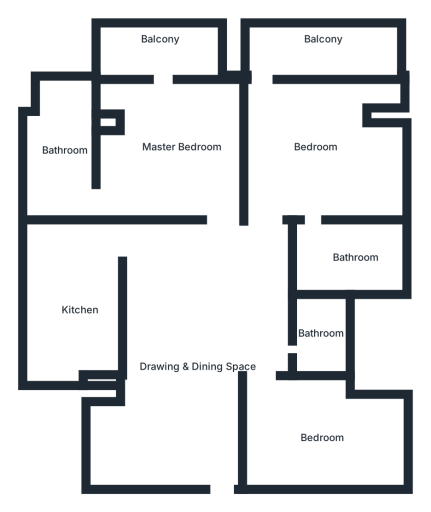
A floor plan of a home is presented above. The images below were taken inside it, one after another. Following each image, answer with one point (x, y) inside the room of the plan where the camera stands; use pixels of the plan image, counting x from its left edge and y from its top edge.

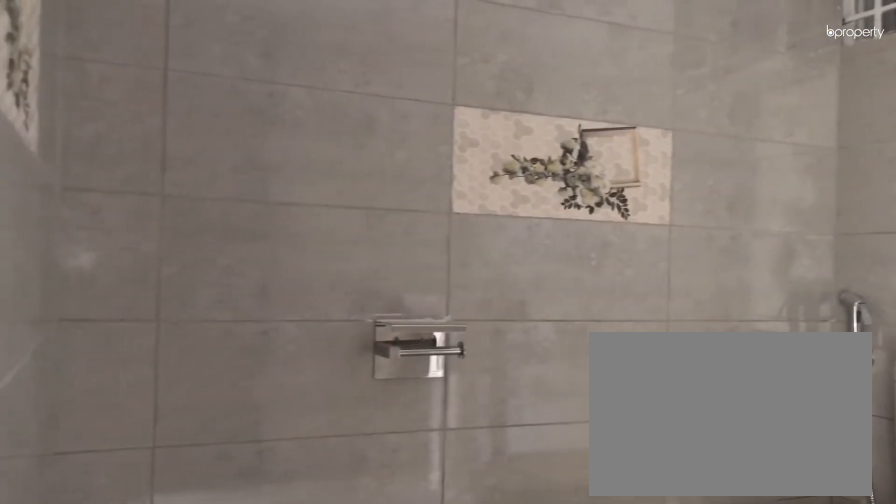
(353, 256)
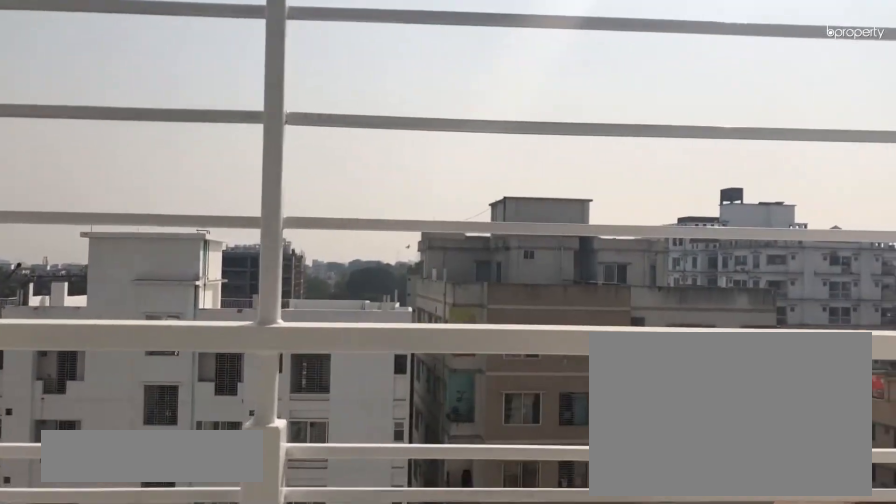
(329, 58)
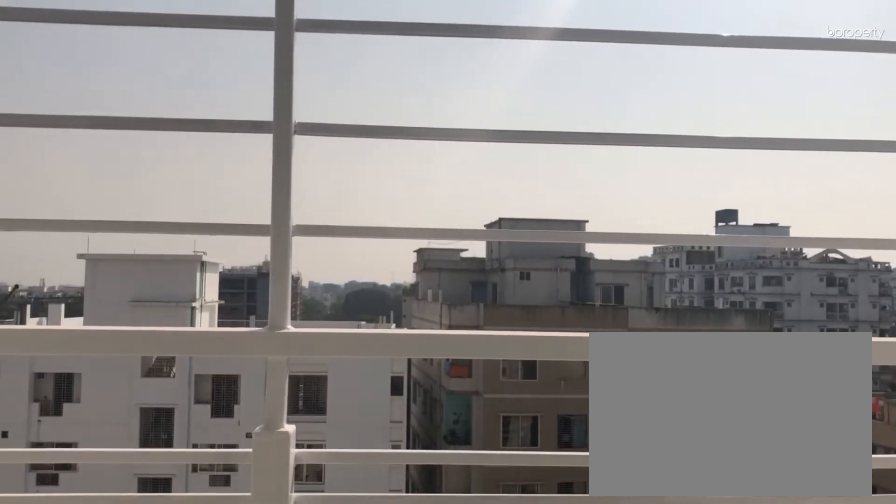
(329, 58)
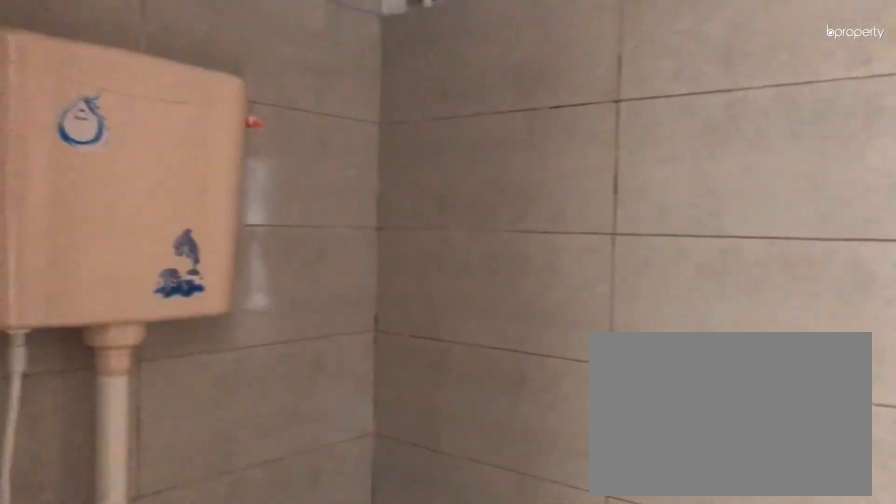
(319, 332)
